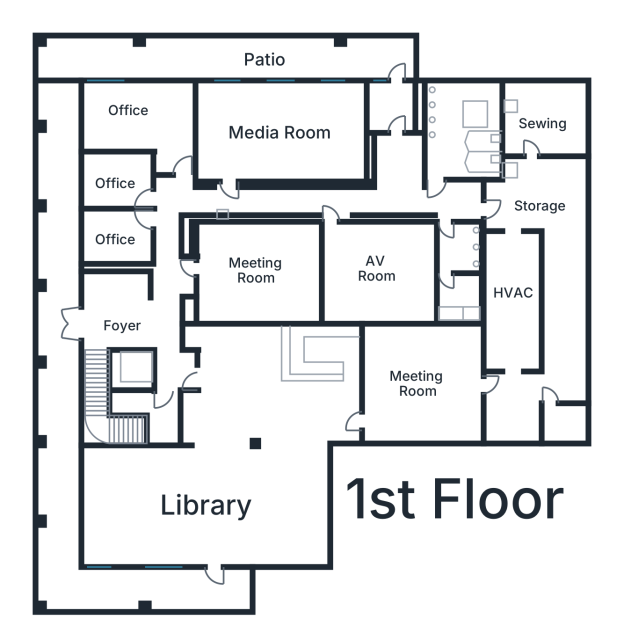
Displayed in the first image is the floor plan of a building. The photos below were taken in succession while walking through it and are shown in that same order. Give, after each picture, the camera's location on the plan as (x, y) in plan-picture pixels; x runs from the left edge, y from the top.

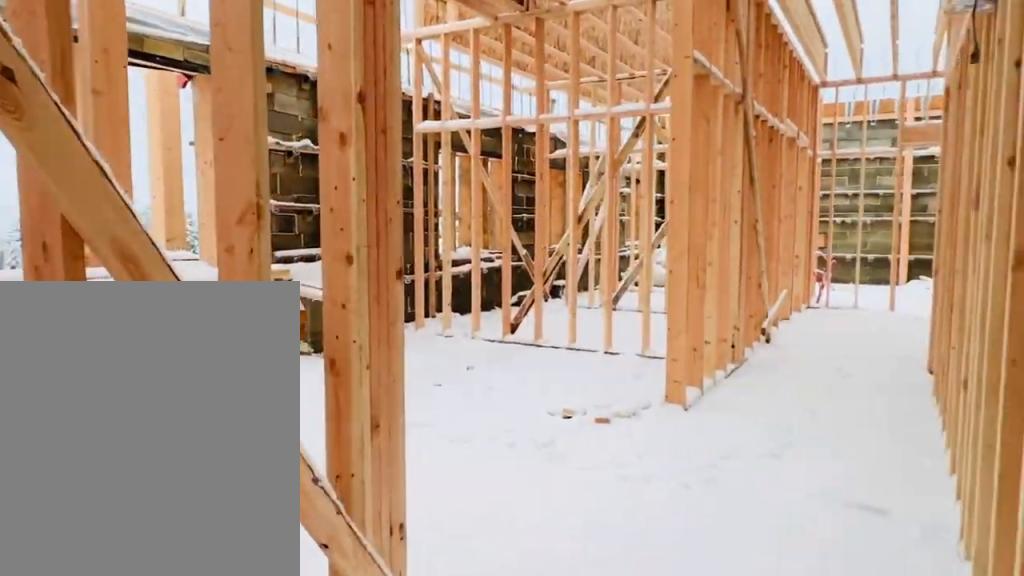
(179, 369)
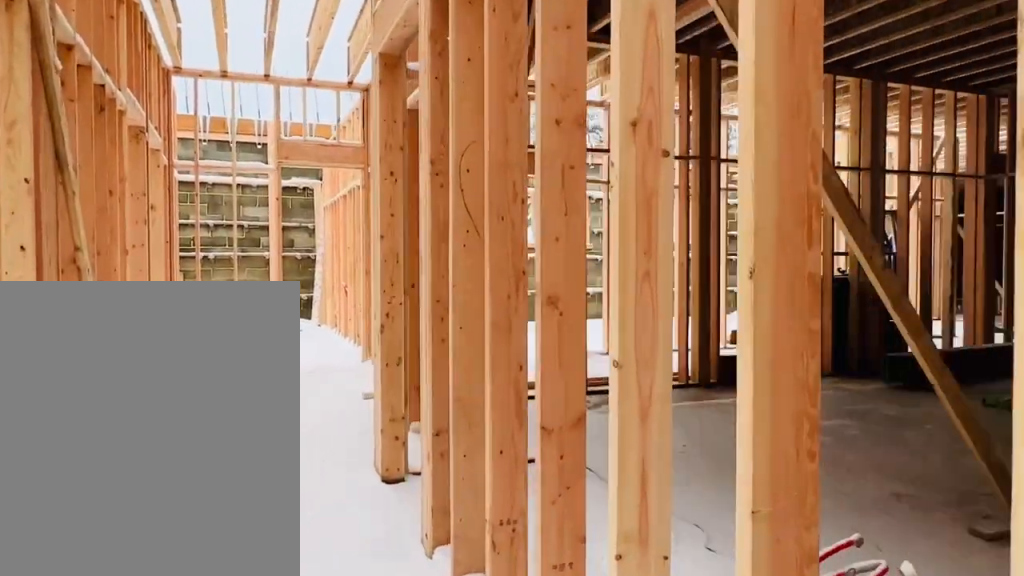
(172, 342)
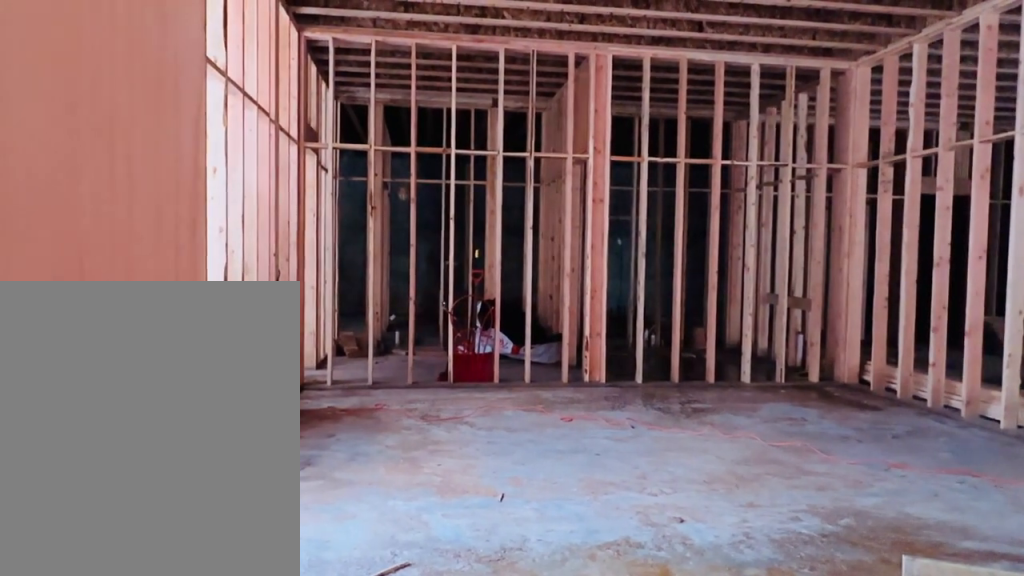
(305, 258)
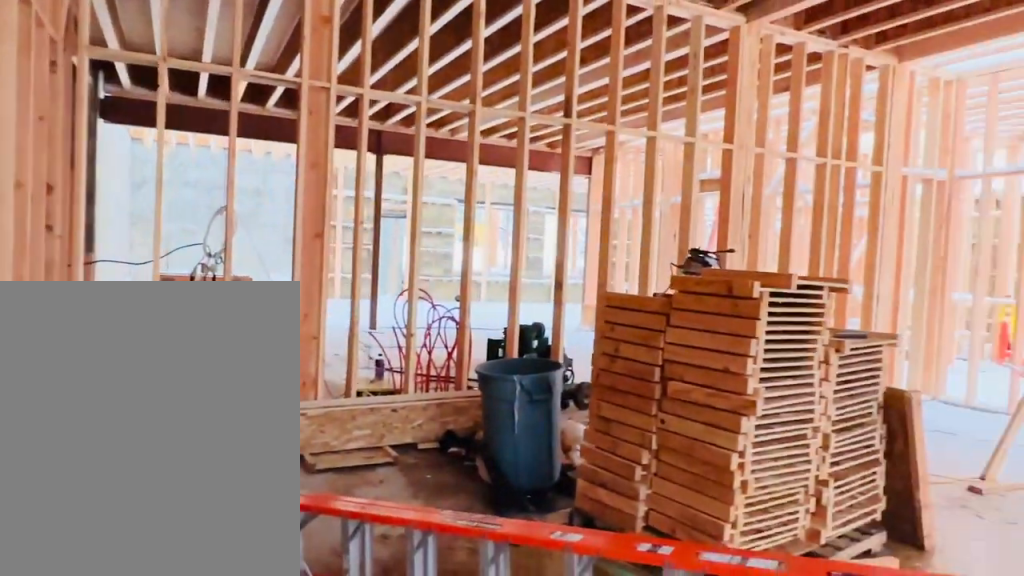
(306, 258)
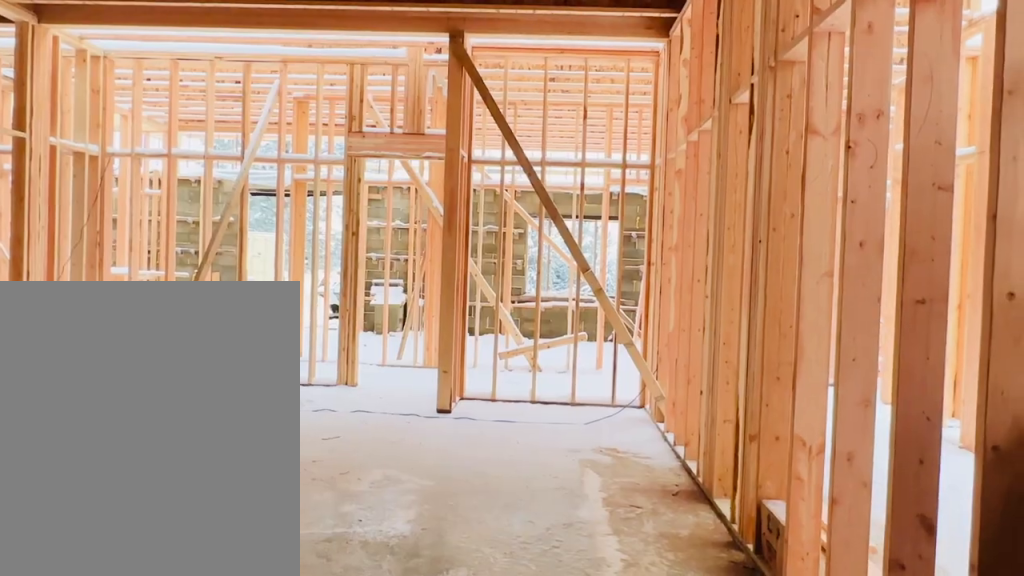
(306, 258)
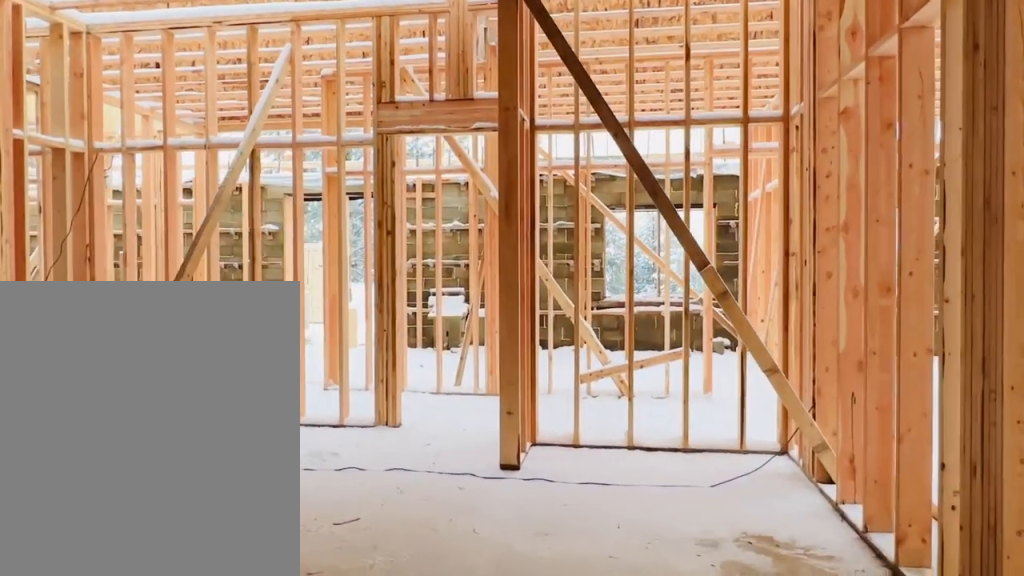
(284, 259)
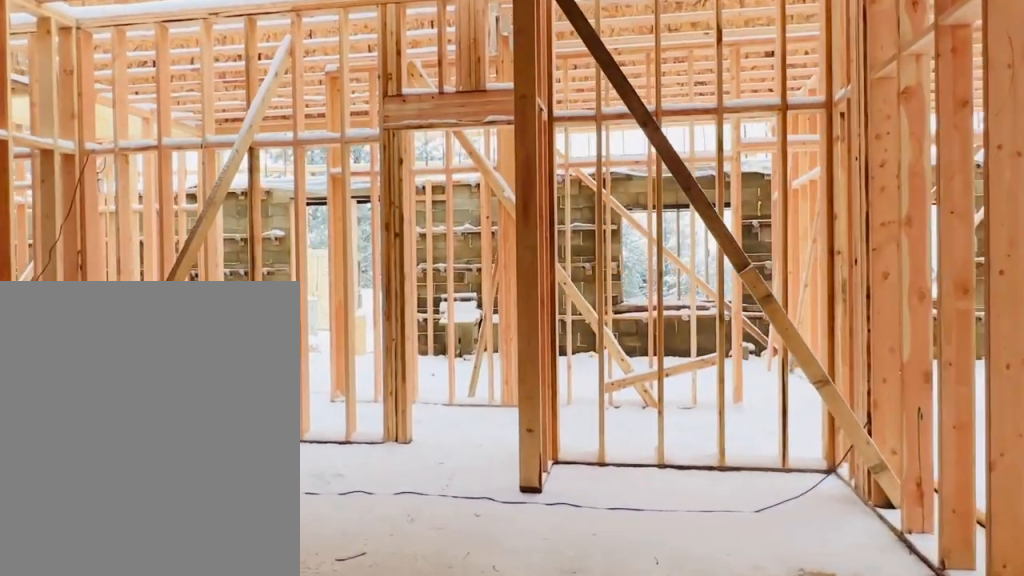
(276, 259)
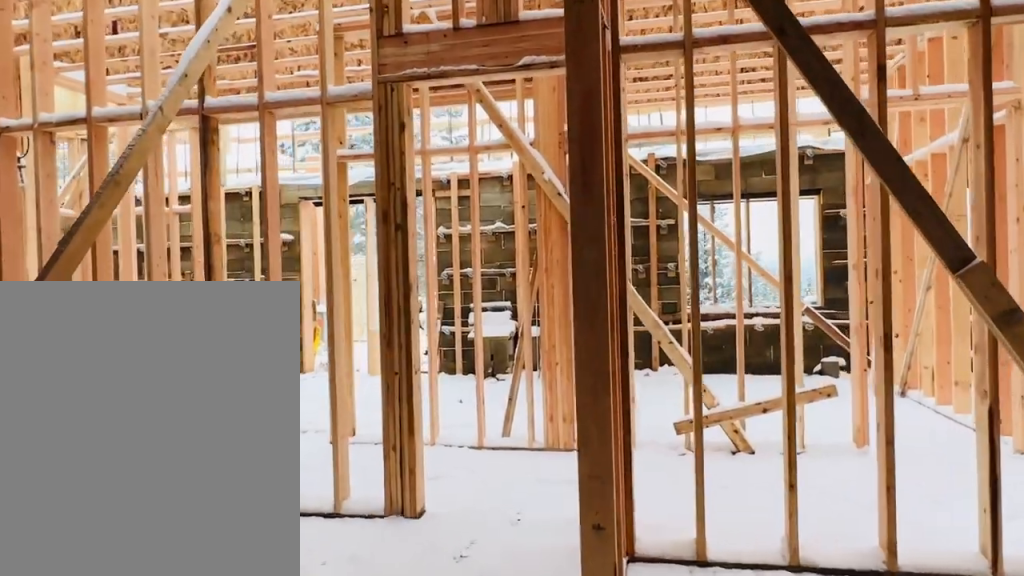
(240, 260)
